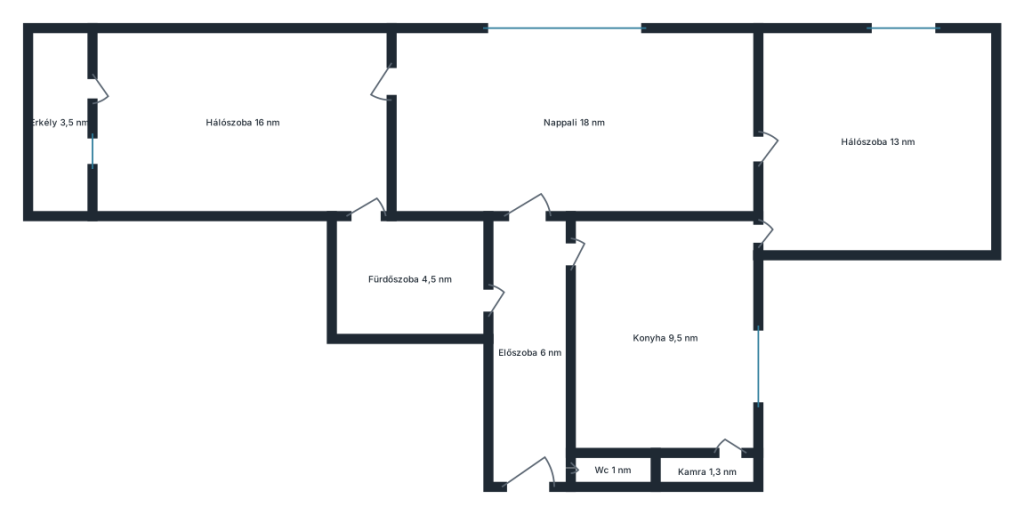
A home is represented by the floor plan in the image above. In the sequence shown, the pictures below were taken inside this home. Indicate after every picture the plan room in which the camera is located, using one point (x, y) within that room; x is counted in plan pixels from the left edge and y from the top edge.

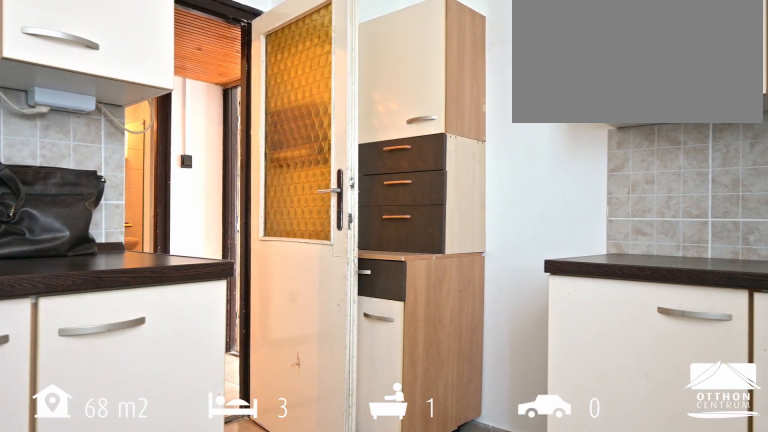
(656, 352)
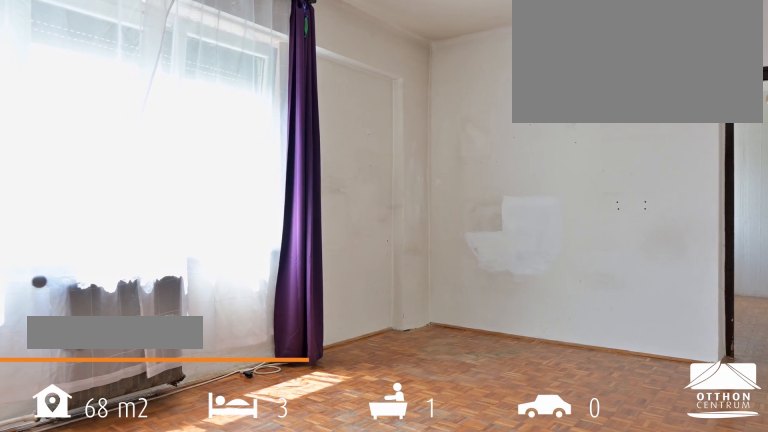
(578, 135)
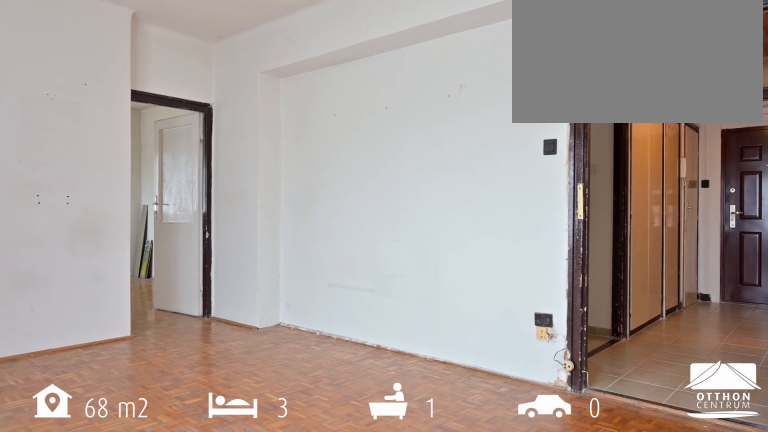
(578, 135)
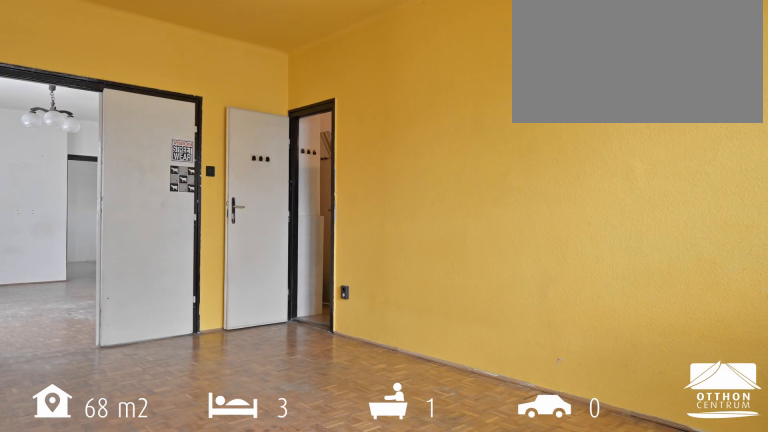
(250, 130)
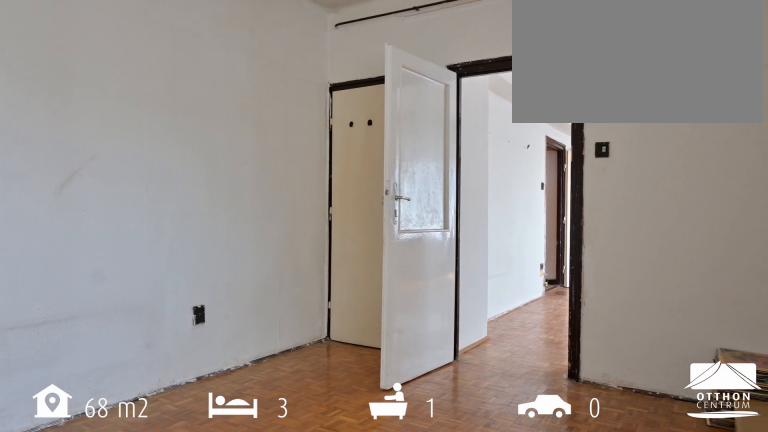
(883, 144)
